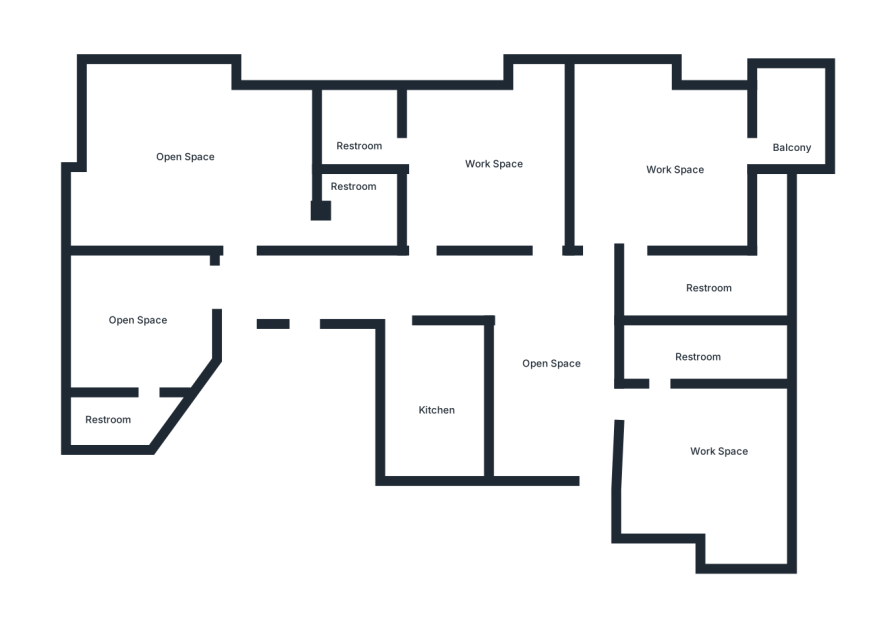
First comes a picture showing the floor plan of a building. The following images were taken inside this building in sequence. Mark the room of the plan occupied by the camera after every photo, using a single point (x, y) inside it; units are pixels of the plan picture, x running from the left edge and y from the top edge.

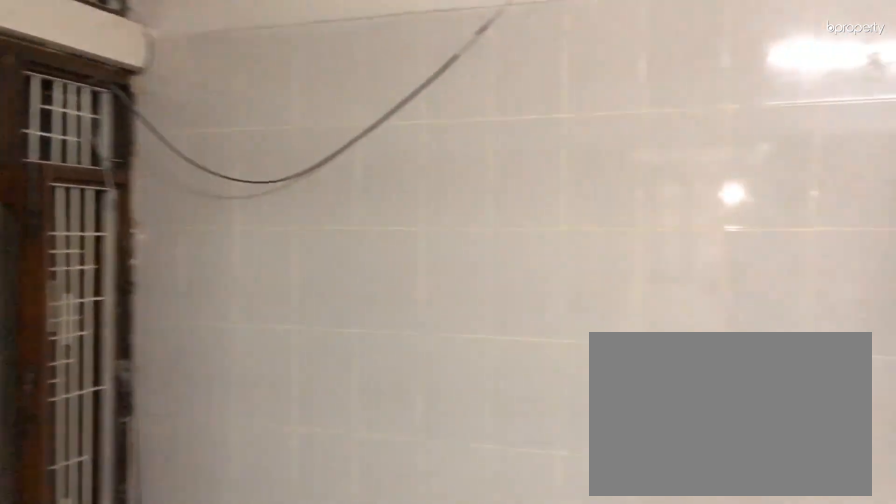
(563, 390)
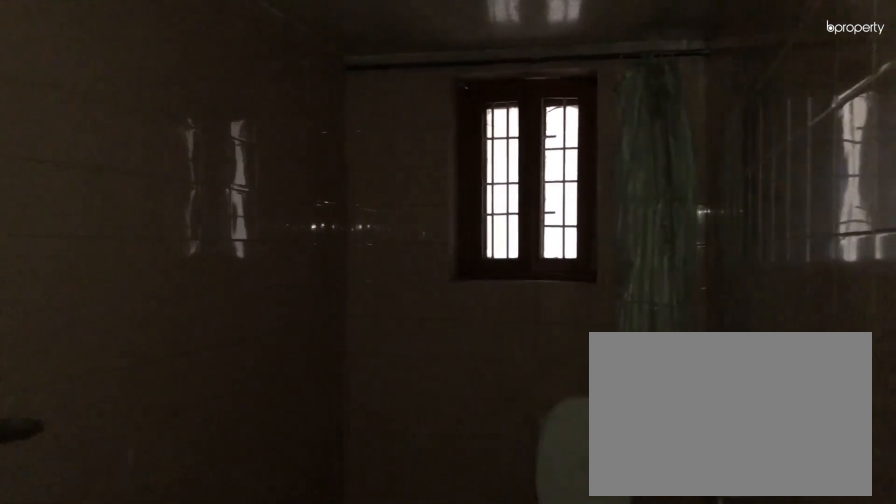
(710, 347)
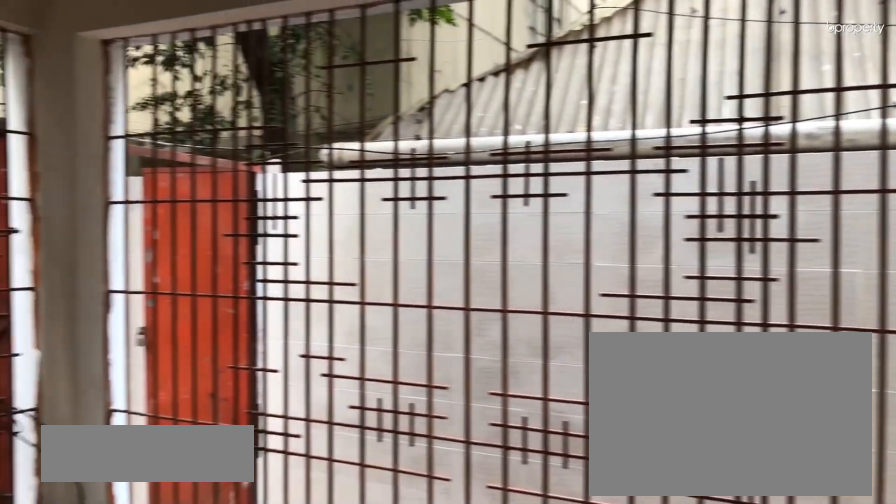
(792, 138)
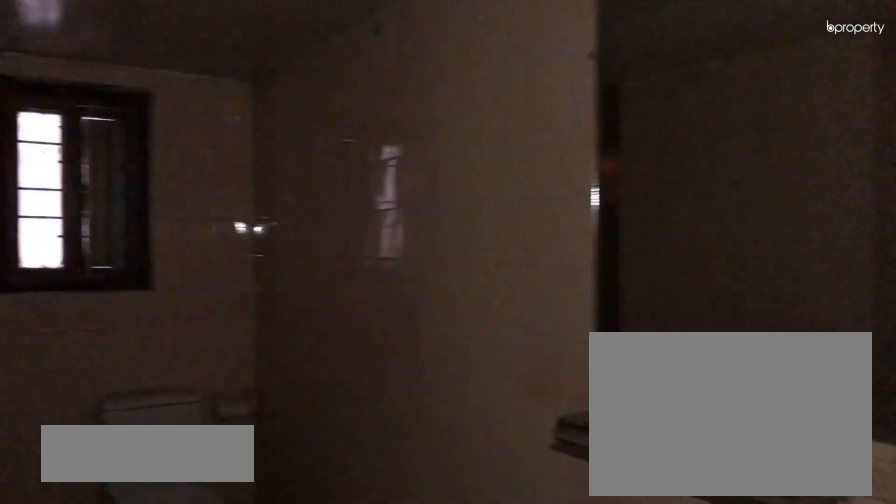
(703, 290)
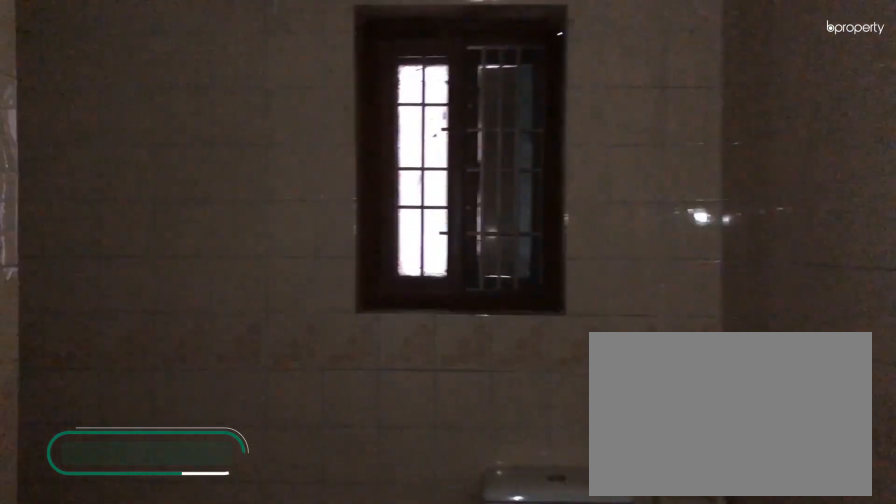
(703, 290)
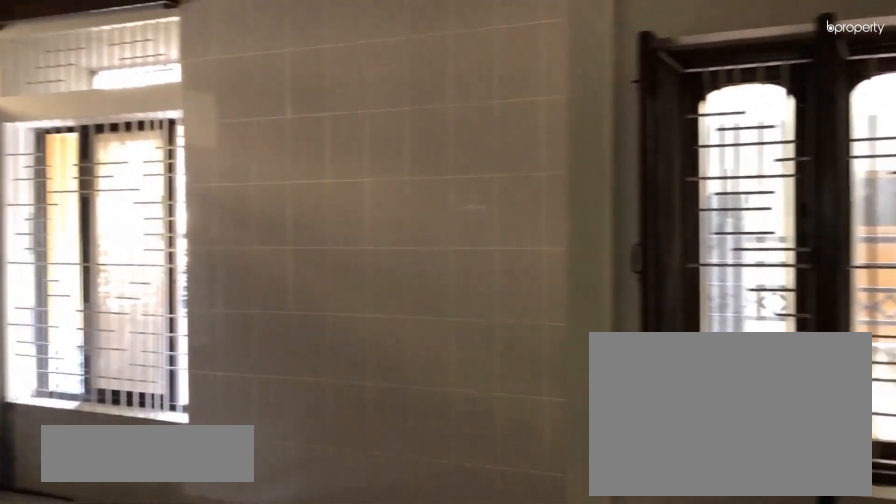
(205, 178)
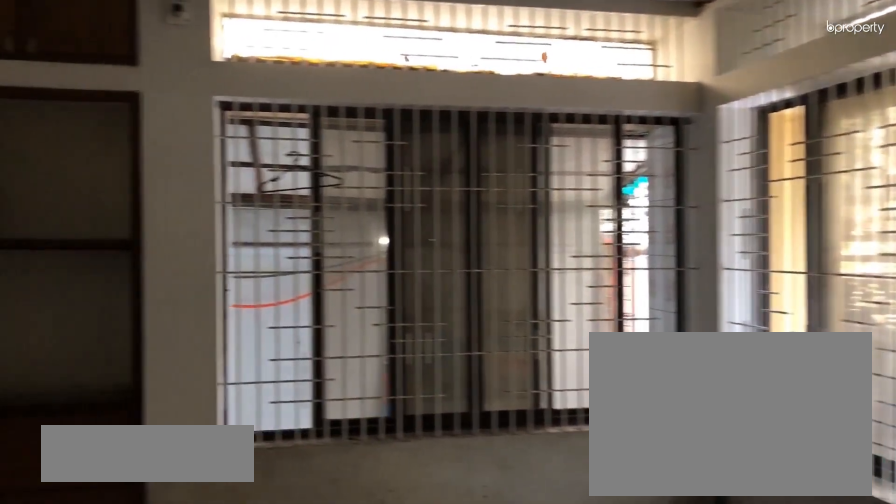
(205, 178)
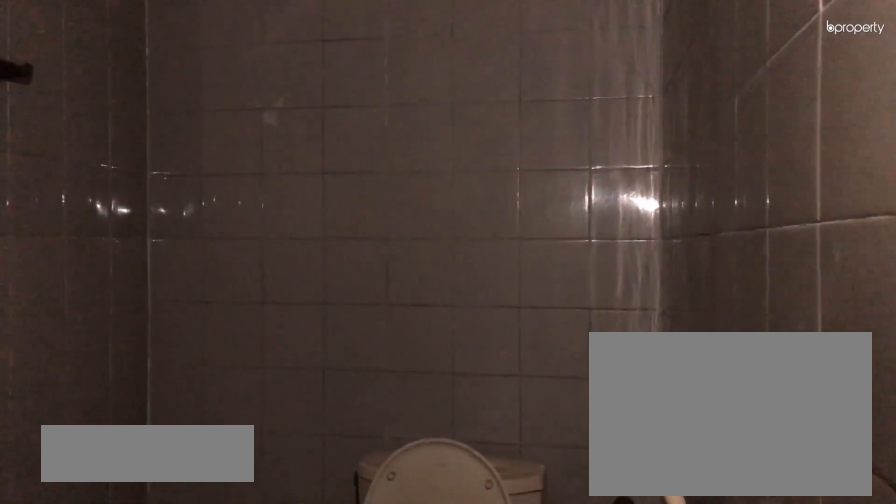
(120, 423)
